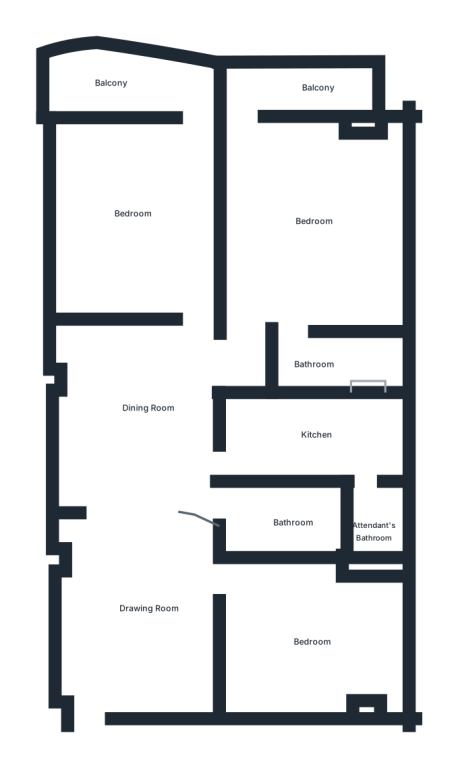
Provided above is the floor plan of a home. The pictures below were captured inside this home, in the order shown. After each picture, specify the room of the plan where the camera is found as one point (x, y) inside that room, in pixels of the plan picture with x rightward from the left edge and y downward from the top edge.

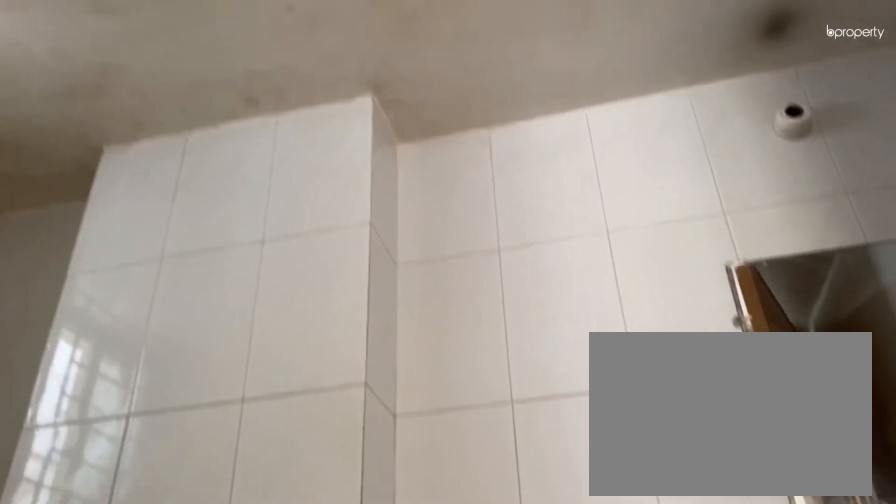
(330, 365)
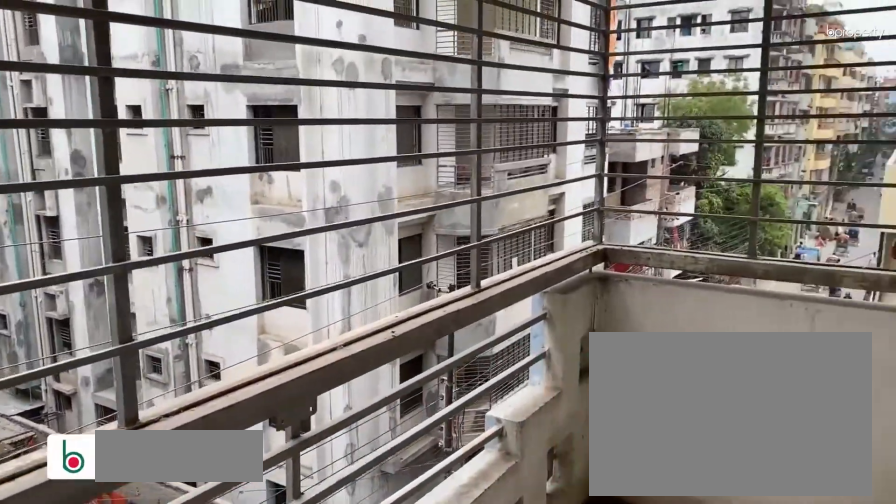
(314, 93)
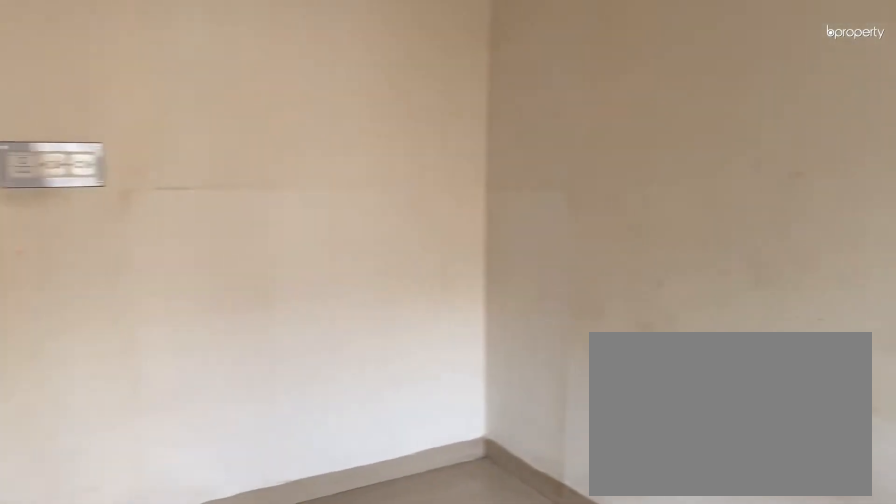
(136, 203)
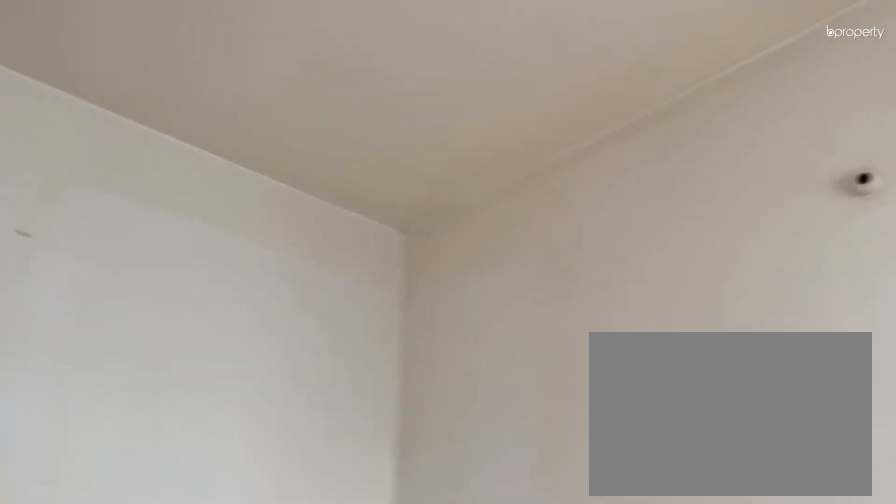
(136, 203)
